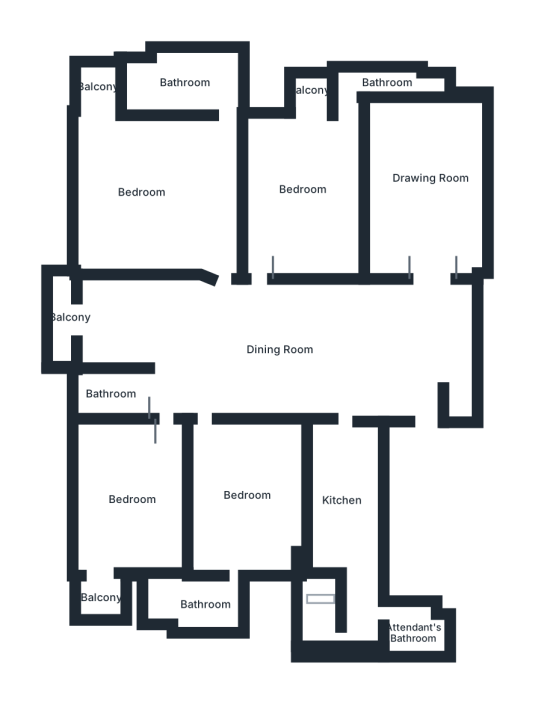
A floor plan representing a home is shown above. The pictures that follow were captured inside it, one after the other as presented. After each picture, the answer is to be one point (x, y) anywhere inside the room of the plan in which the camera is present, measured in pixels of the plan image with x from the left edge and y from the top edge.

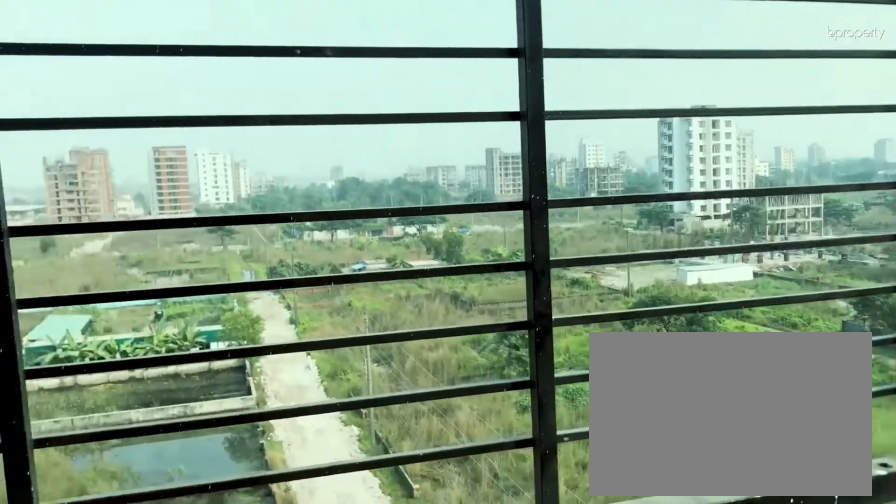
(94, 92)
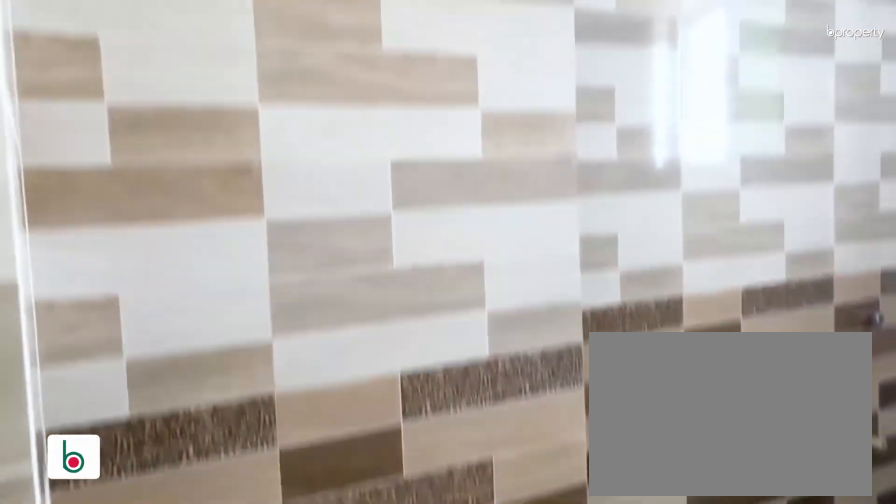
(108, 393)
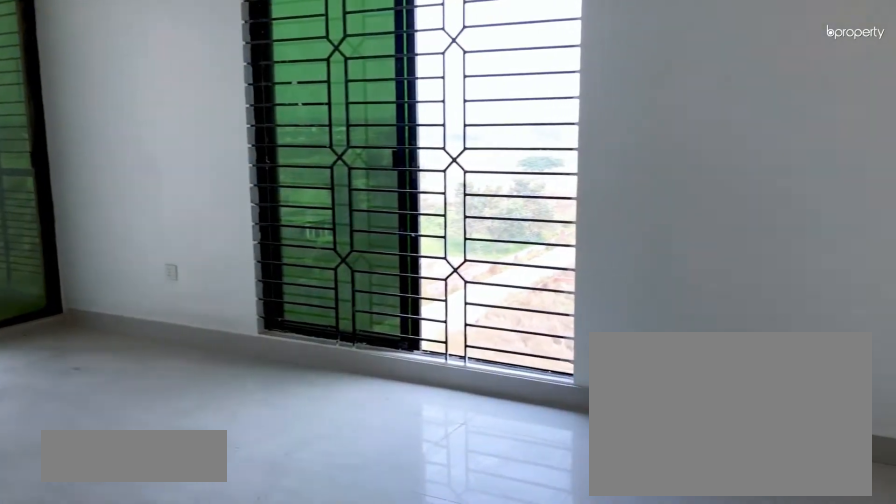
(123, 496)
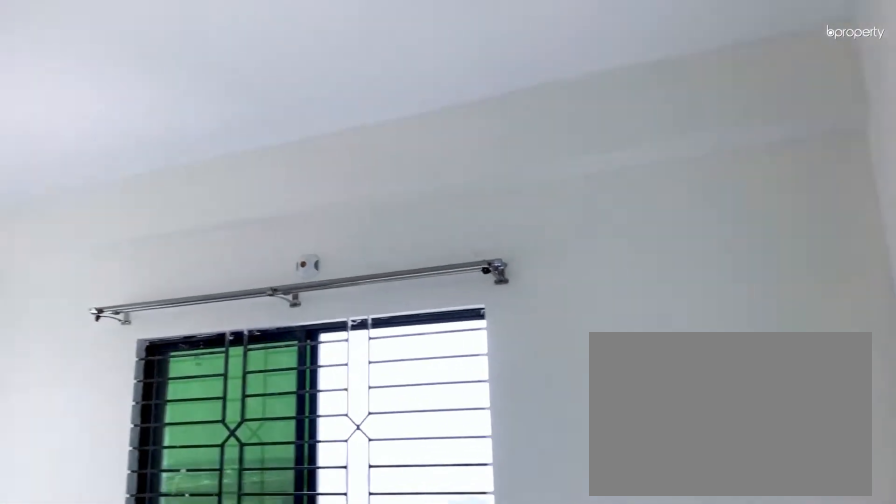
(123, 496)
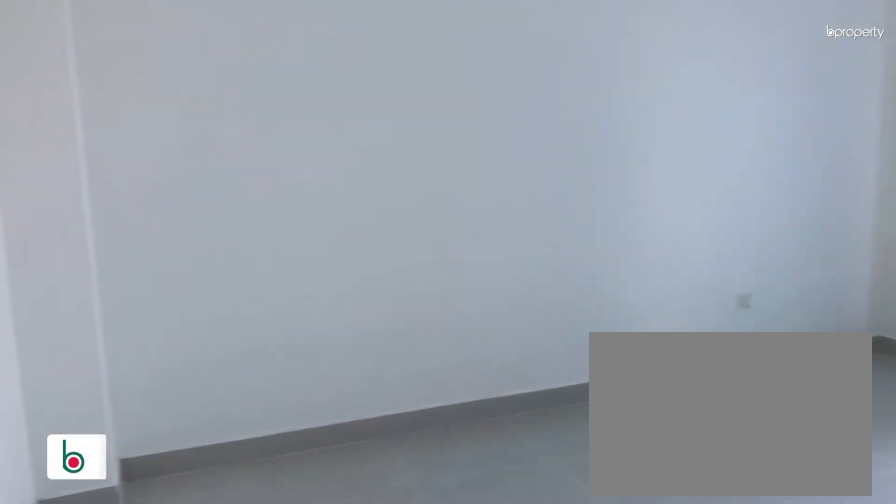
(247, 503)
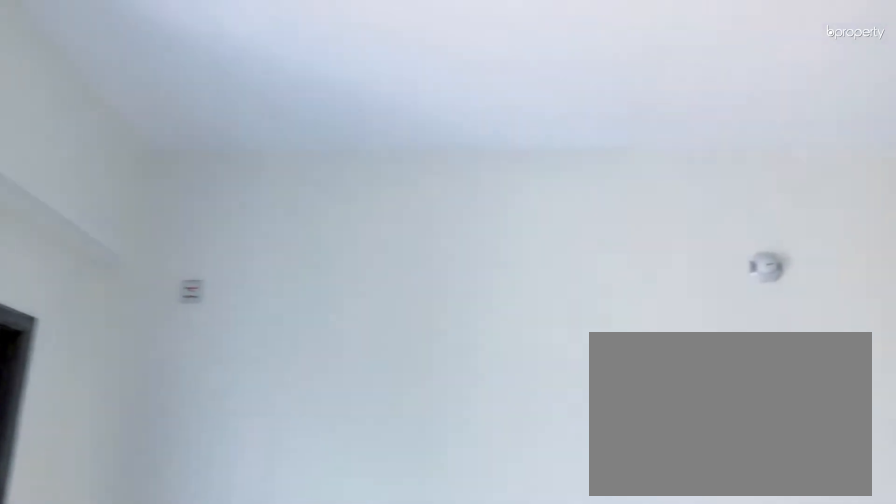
(247, 503)
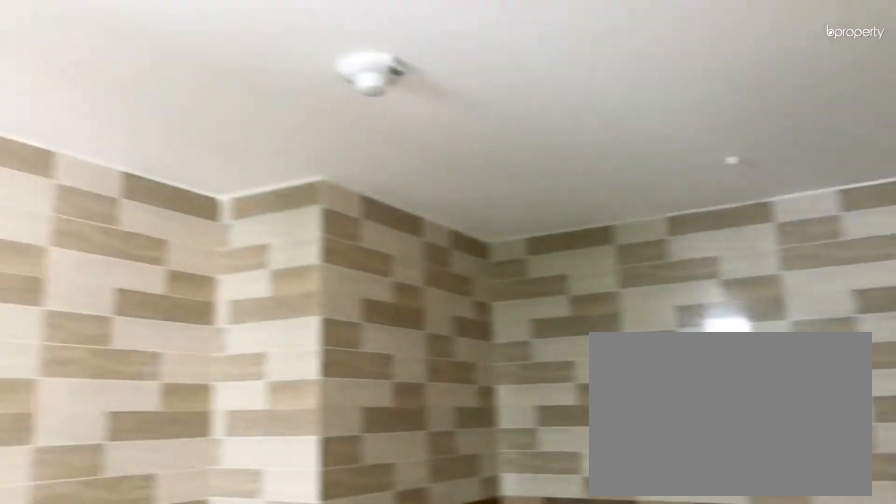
(206, 611)
